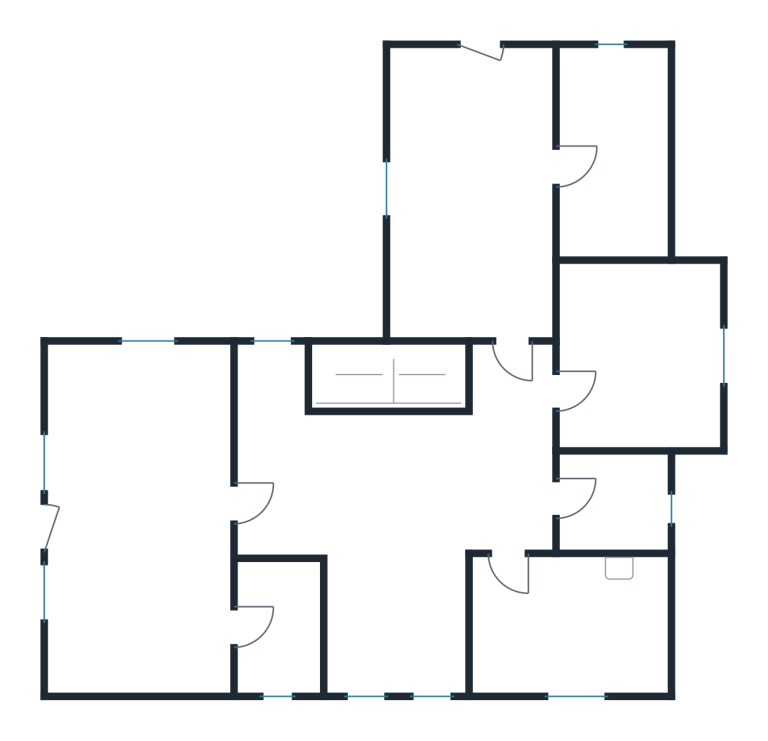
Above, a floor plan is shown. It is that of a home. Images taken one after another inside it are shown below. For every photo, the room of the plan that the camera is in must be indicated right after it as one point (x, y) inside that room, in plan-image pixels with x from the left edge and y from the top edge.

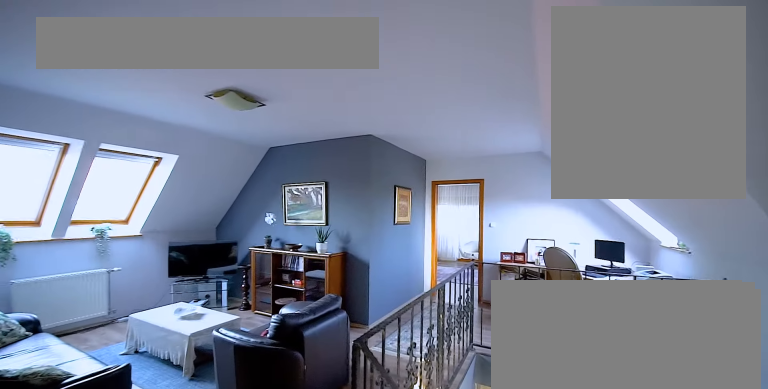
(395, 539)
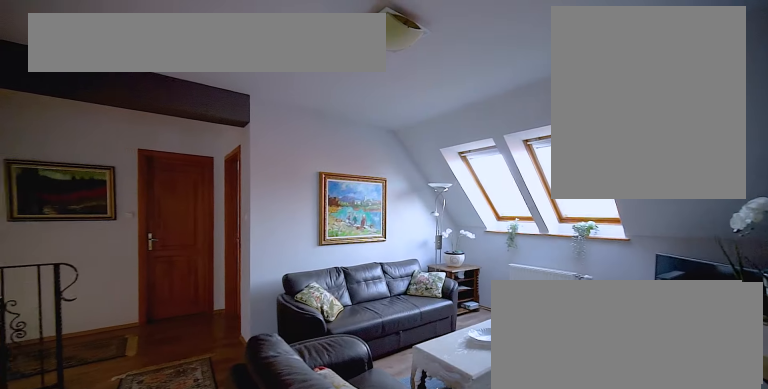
(395, 539)
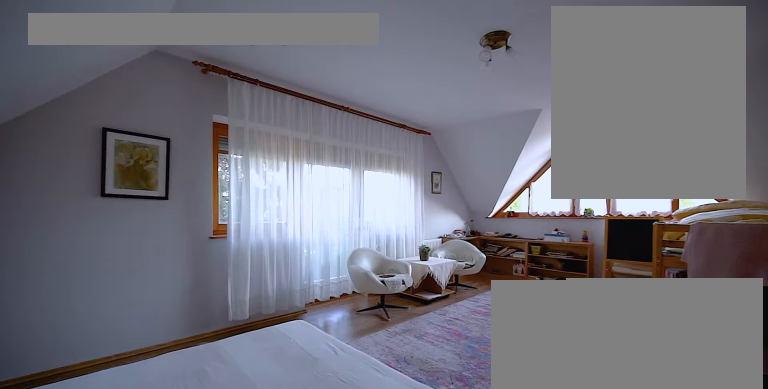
(141, 520)
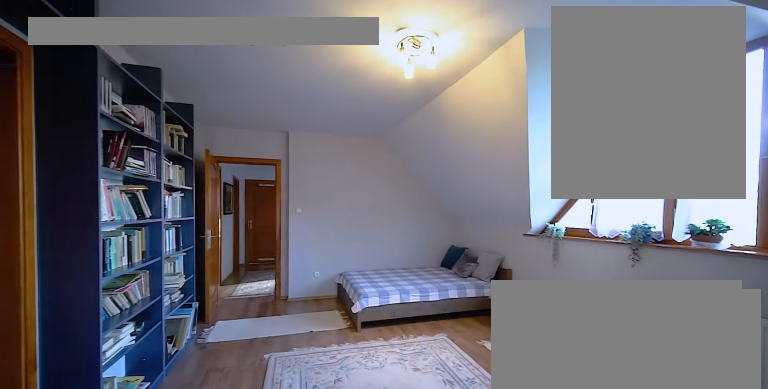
(473, 197)
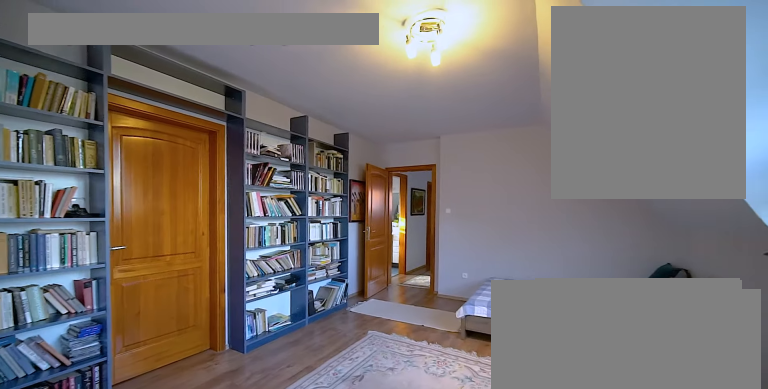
(473, 197)
